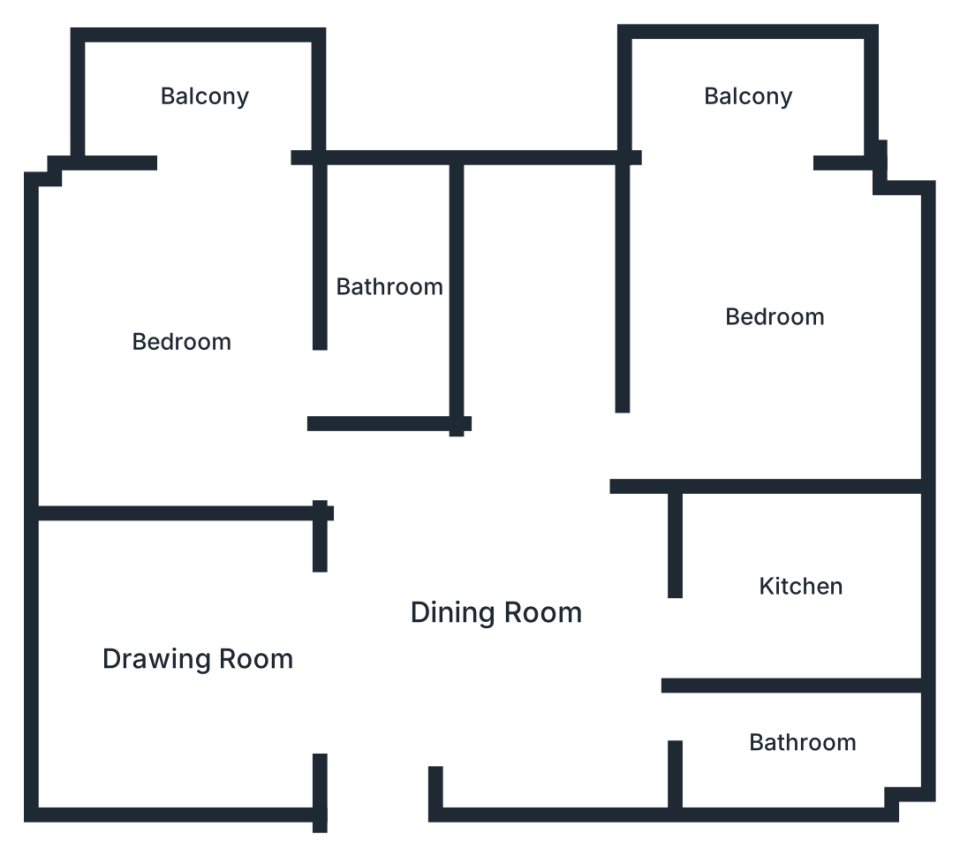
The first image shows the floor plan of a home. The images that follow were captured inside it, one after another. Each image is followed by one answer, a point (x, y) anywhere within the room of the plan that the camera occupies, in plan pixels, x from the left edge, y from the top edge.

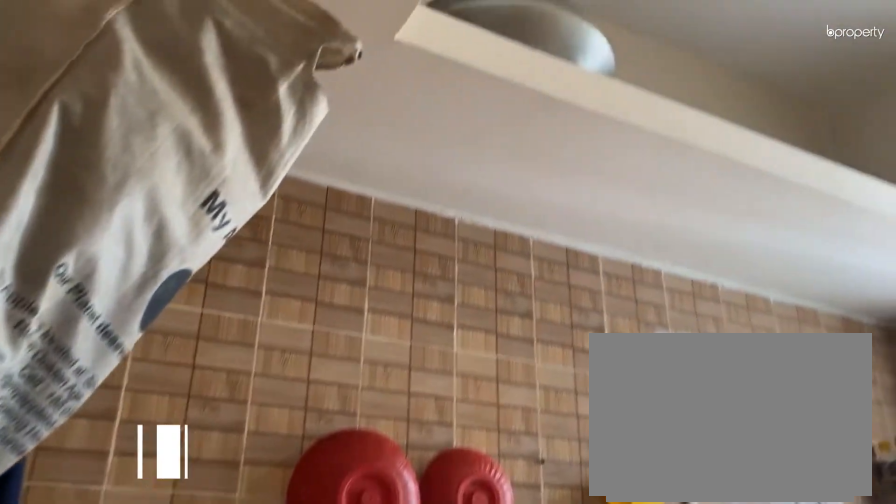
(802, 587)
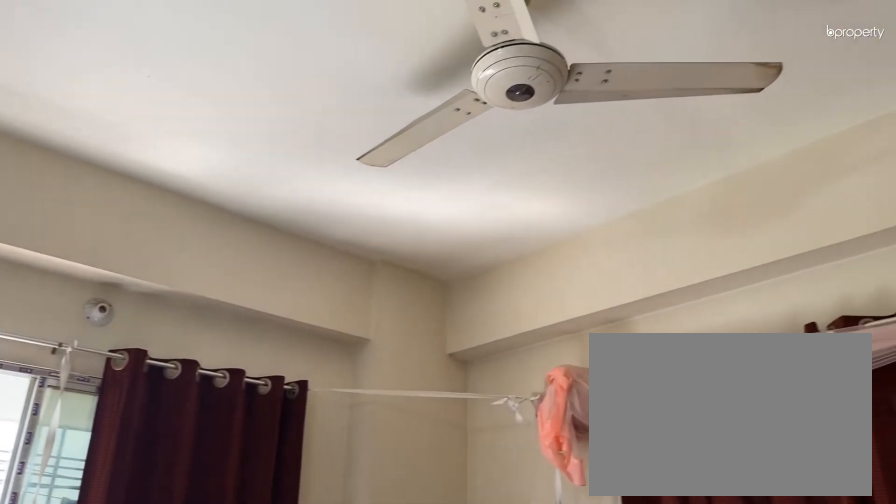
(773, 318)
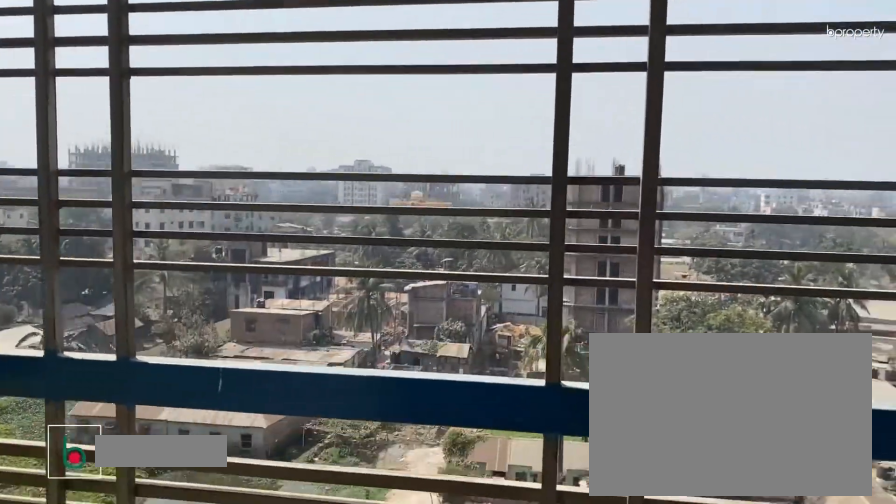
(752, 99)
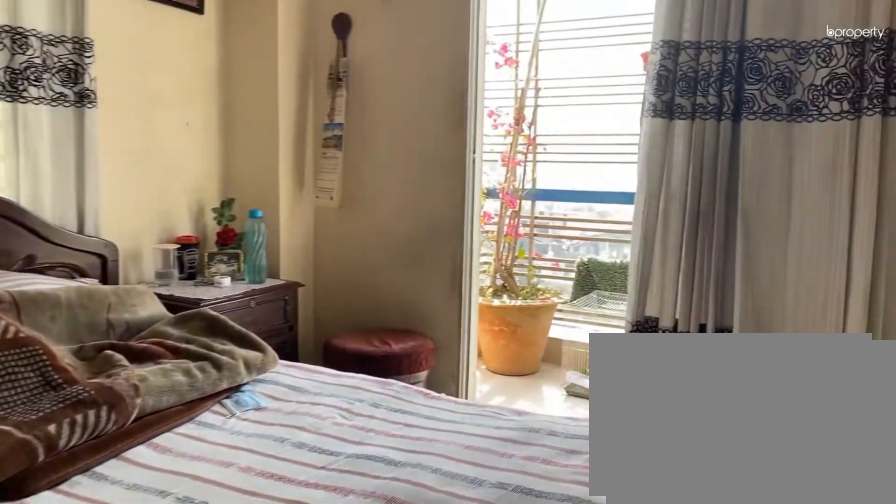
(180, 342)
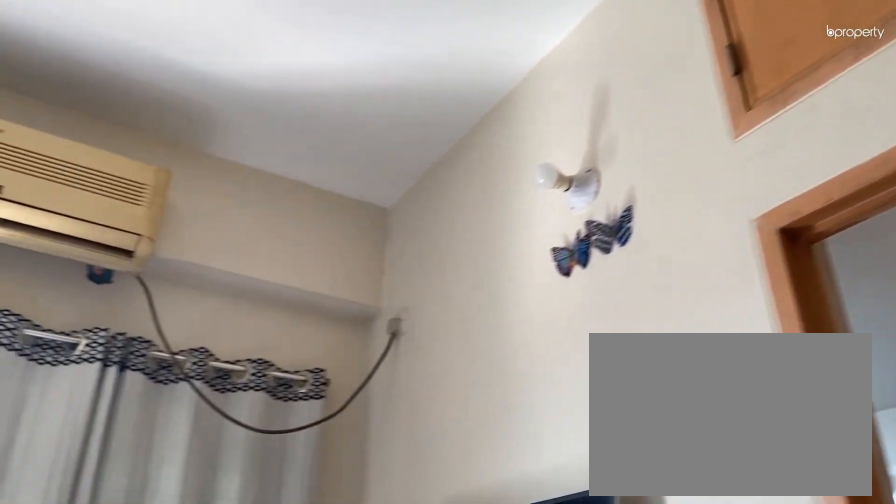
(181, 342)
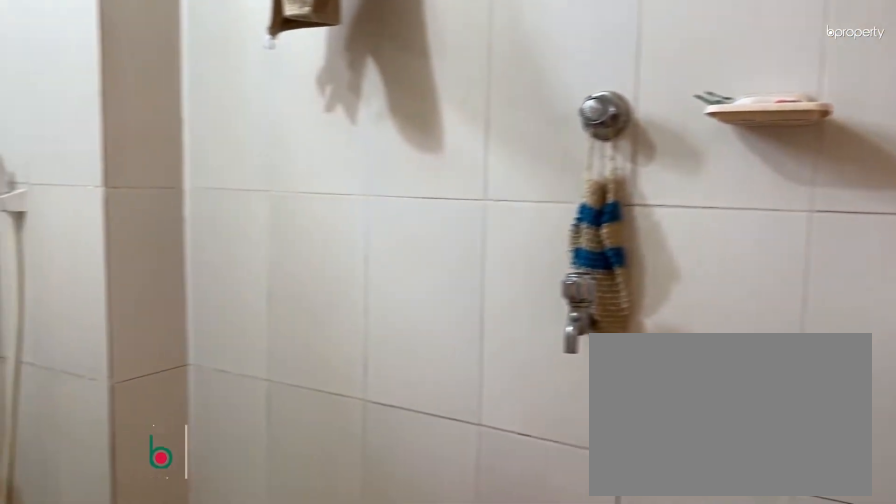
(388, 285)
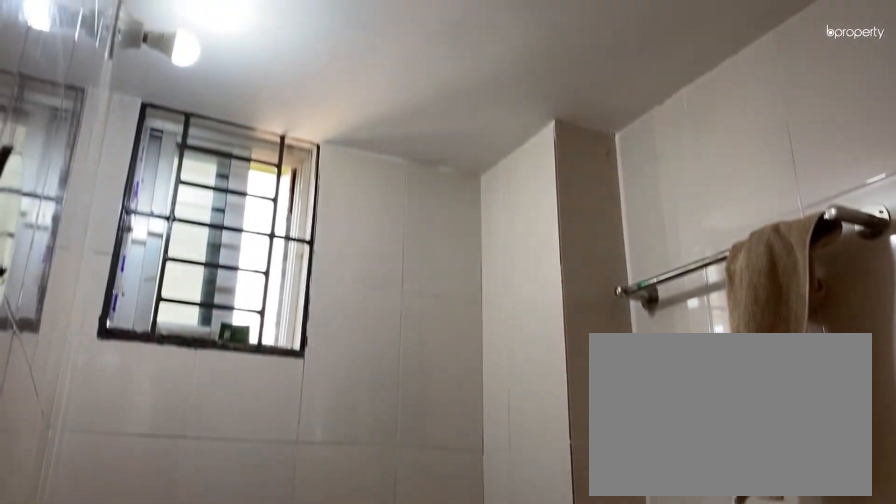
(388, 285)
